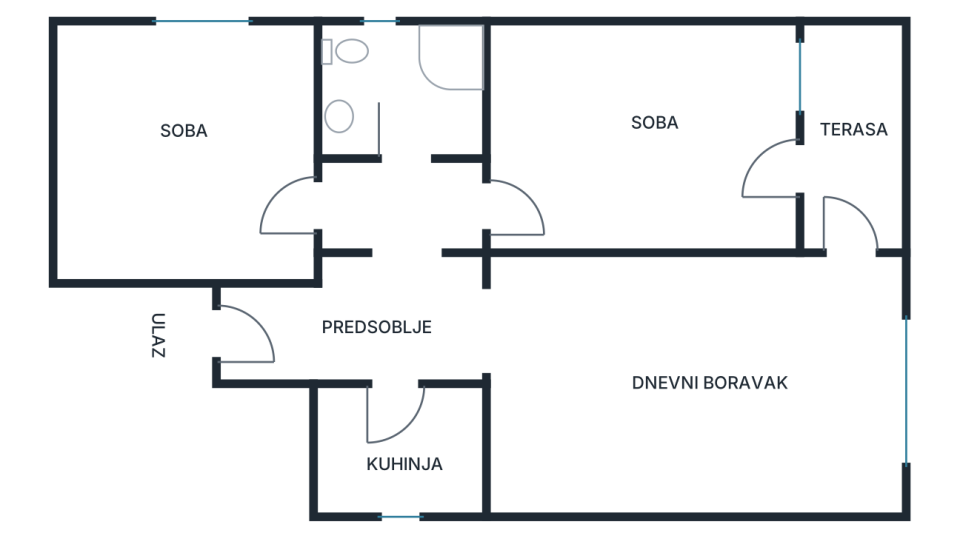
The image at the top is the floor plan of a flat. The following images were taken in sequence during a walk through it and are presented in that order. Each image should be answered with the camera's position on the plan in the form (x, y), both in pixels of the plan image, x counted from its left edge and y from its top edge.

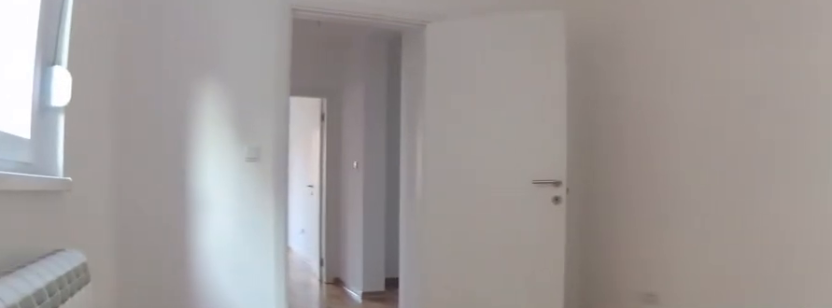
(93, 51)
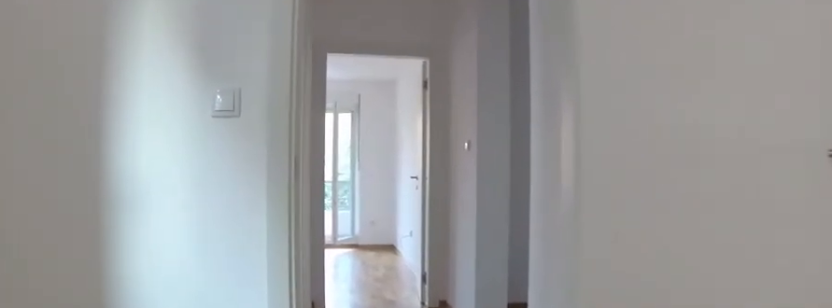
(228, 133)
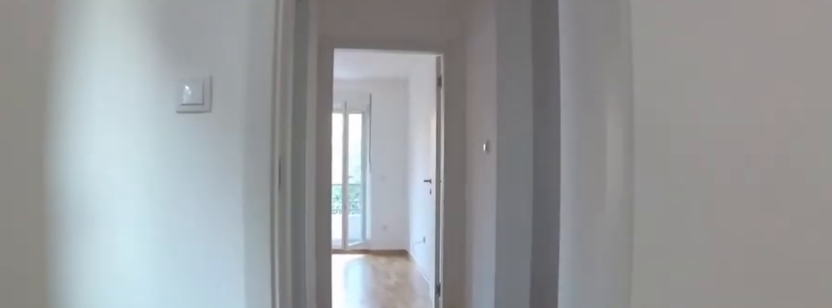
(242, 142)
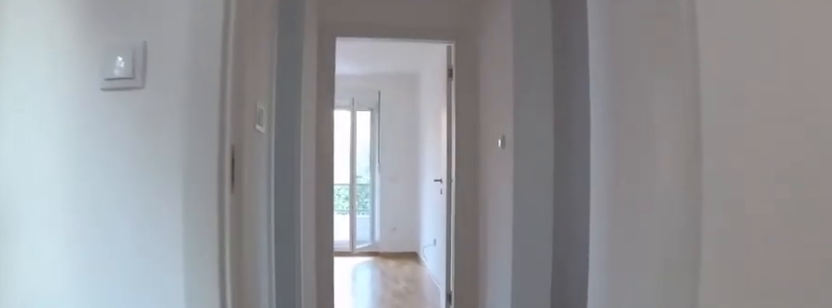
(255, 149)
